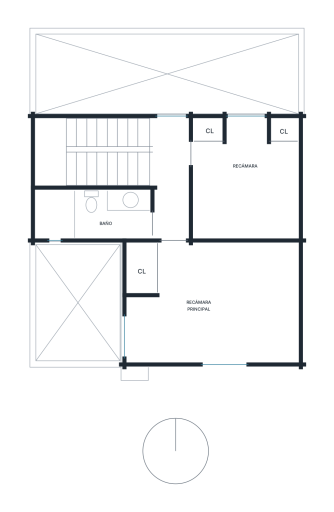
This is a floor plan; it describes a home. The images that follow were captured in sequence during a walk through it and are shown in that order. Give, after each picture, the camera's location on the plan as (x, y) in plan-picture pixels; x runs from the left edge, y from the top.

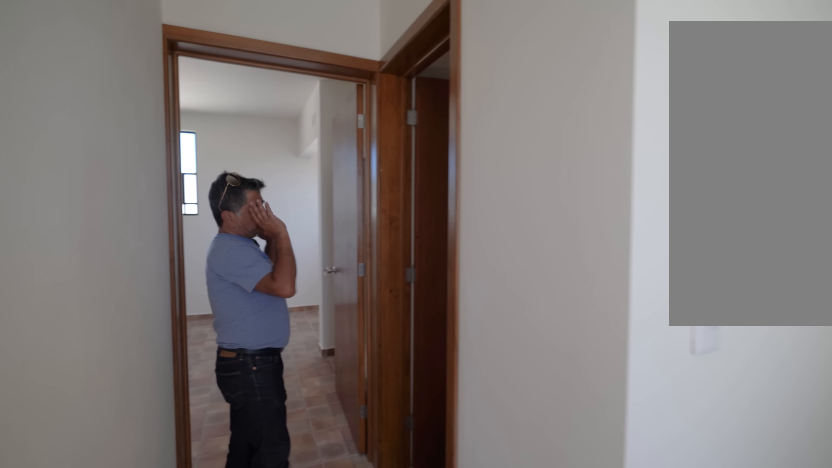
(200, 156)
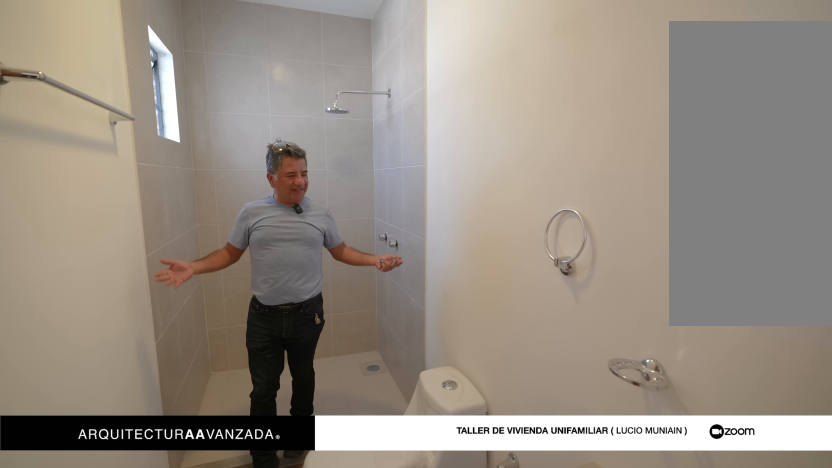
(132, 222)
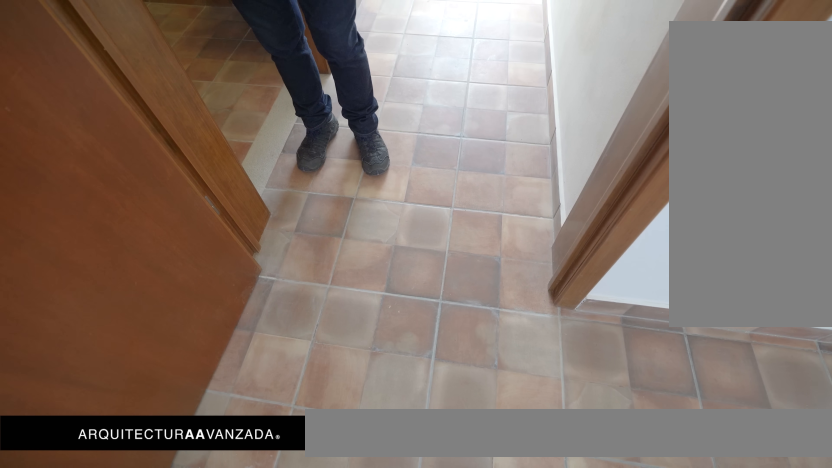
(173, 220)
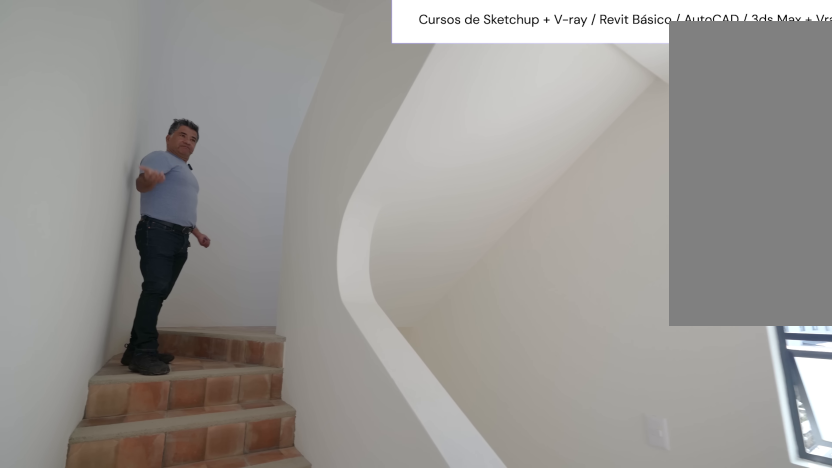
(164, 167)
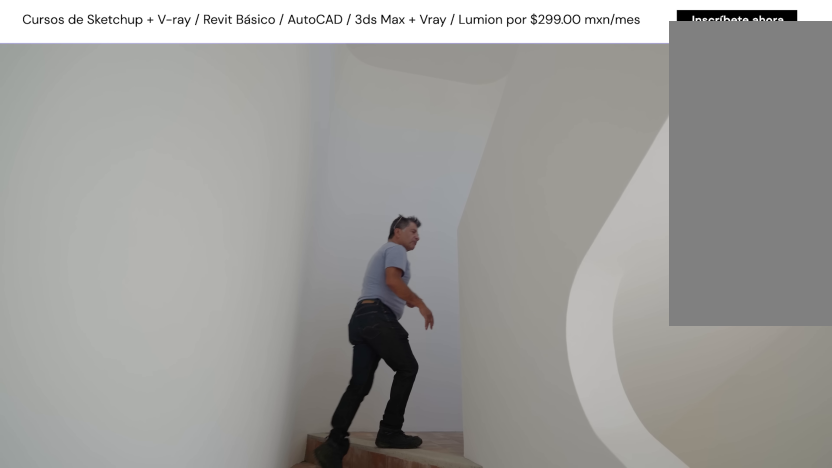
(160, 166)
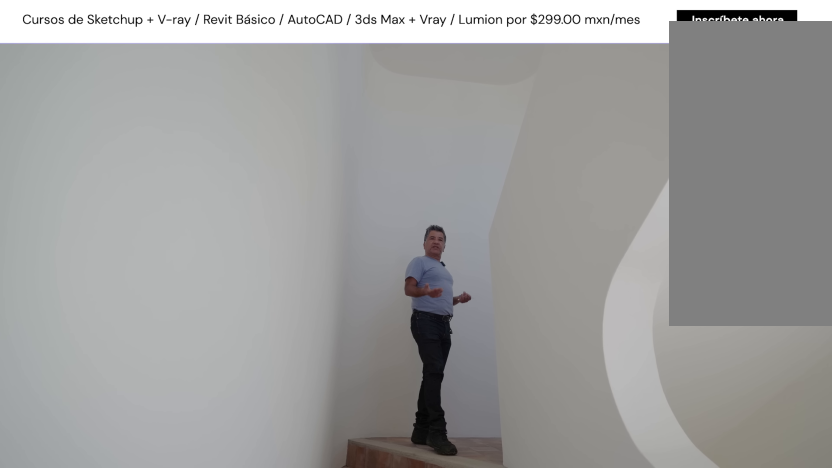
(153, 164)
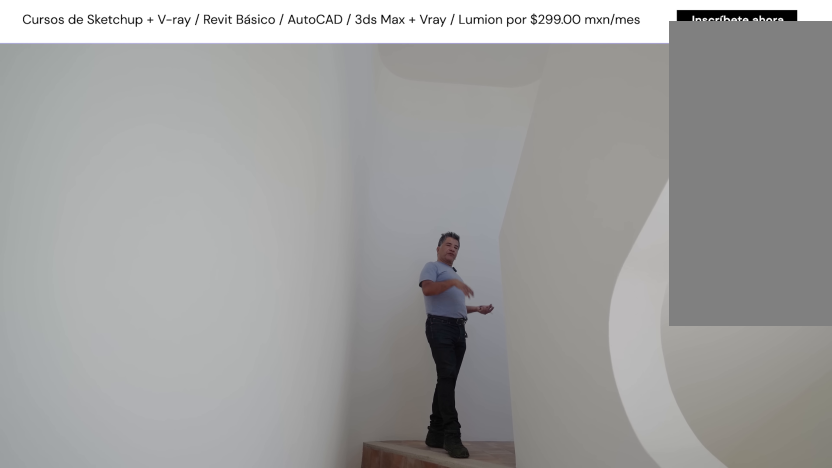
(146, 166)
